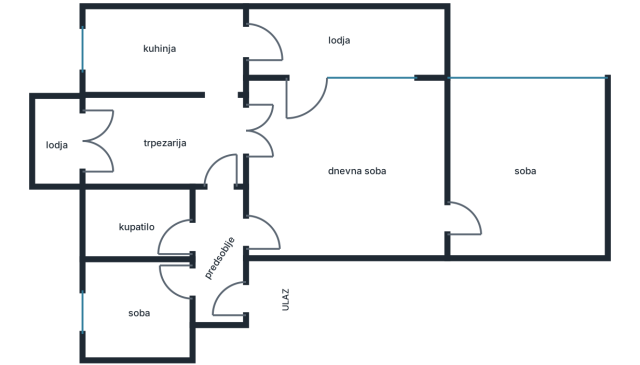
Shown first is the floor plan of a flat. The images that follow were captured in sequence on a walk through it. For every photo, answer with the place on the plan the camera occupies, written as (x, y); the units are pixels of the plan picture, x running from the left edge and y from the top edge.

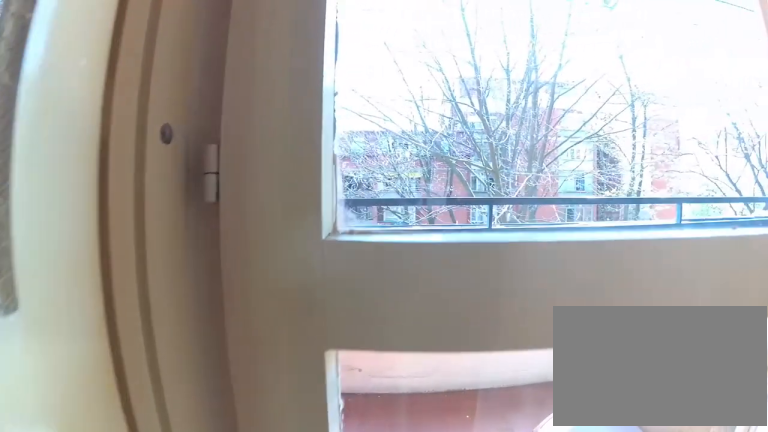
(274, 120)
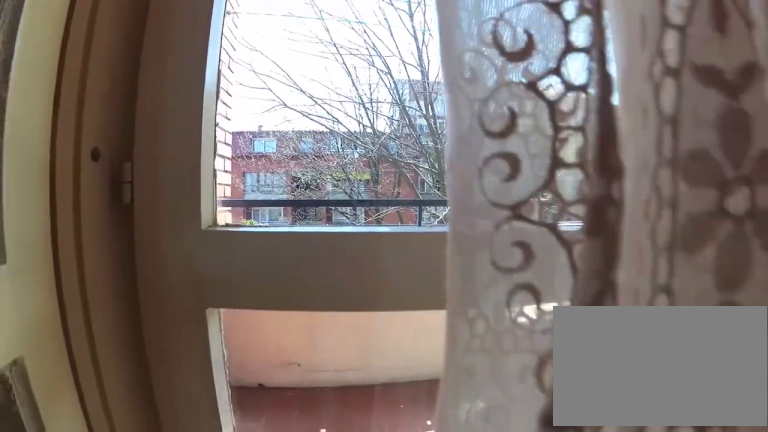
(278, 129)
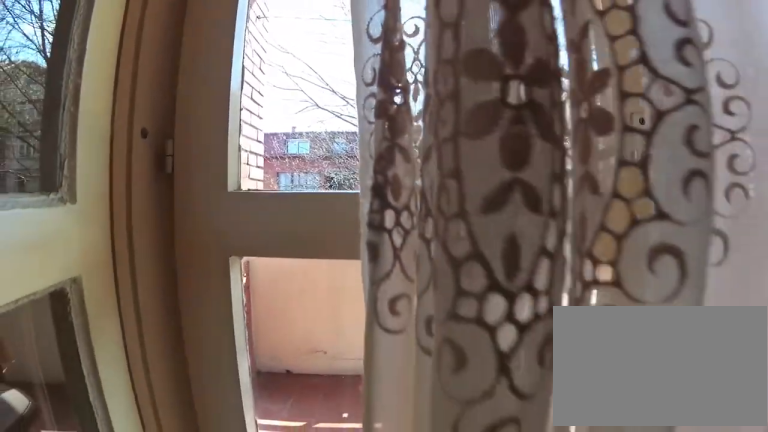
(281, 135)
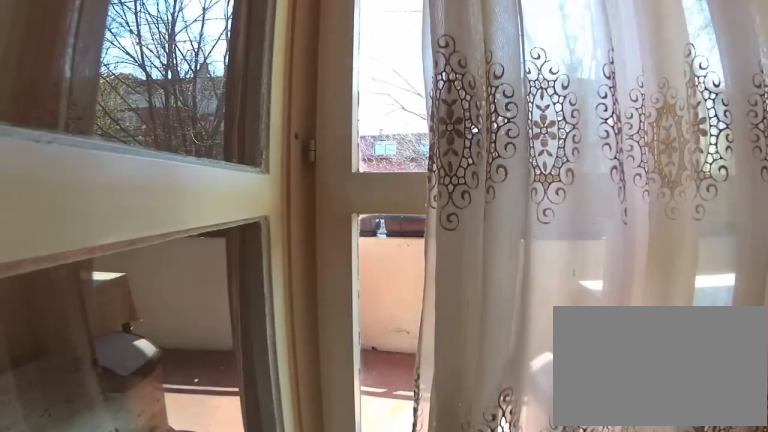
(282, 149)
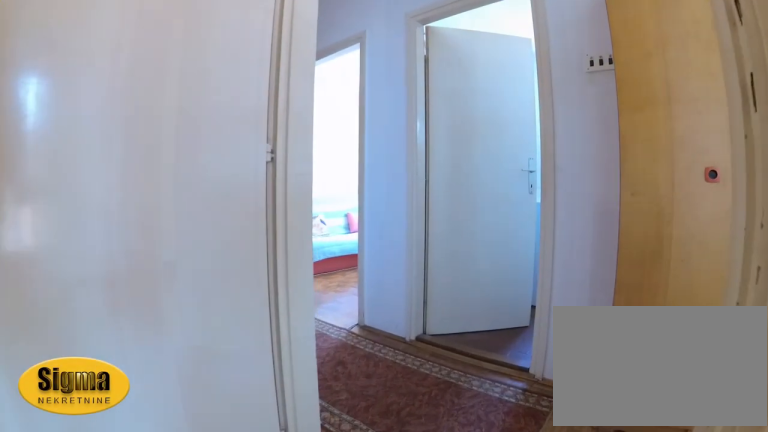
(287, 216)
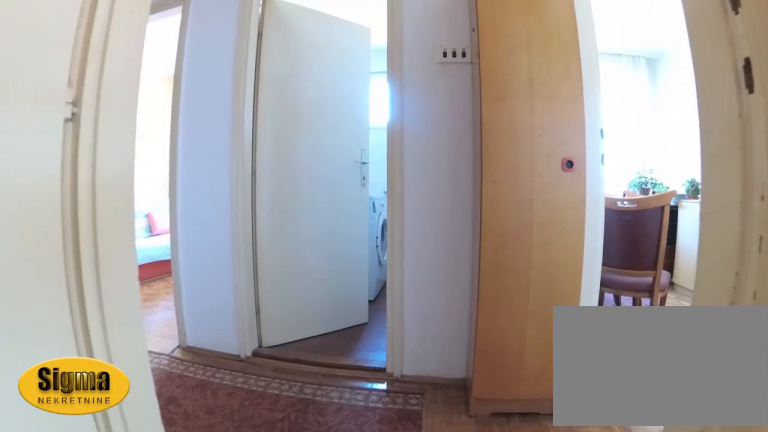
(284, 227)
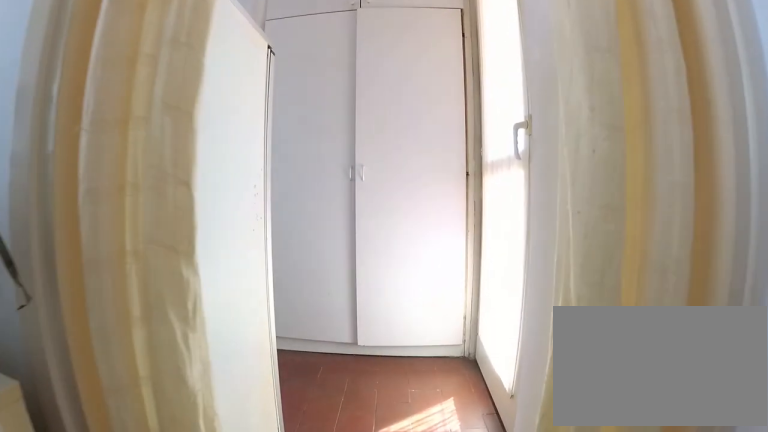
(220, 117)
